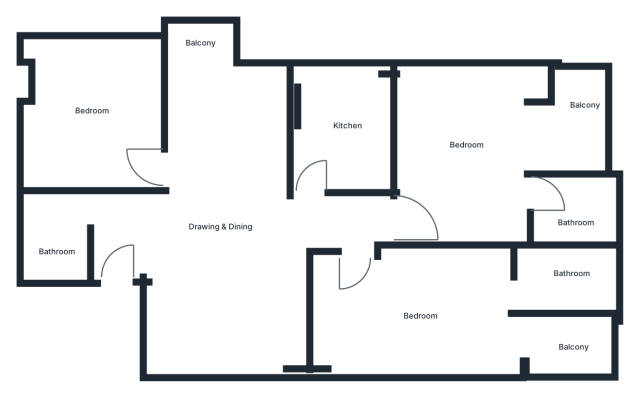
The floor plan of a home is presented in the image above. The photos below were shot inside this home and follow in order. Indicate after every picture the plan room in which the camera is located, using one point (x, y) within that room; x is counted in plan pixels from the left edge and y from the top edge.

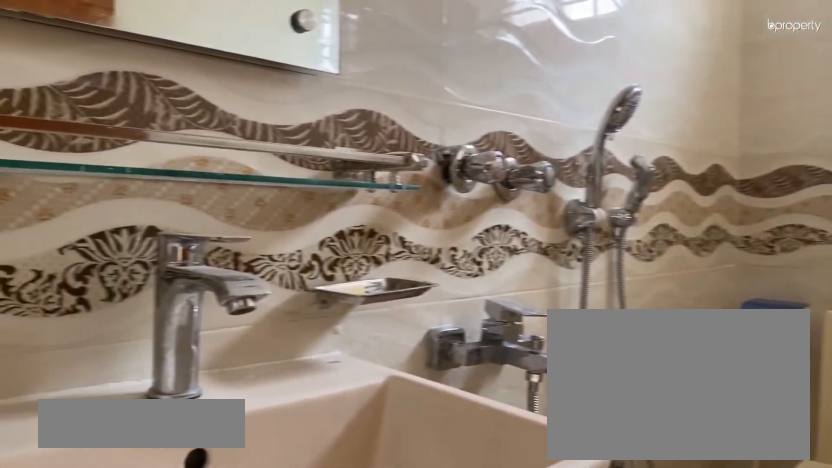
(556, 281)
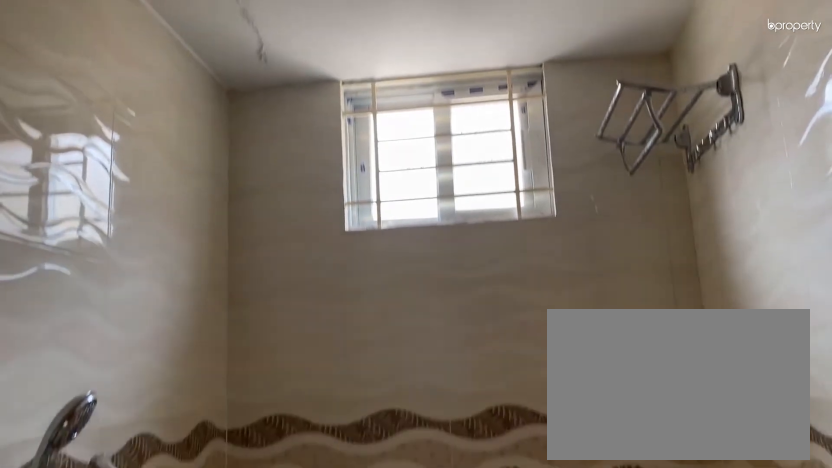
(556, 281)
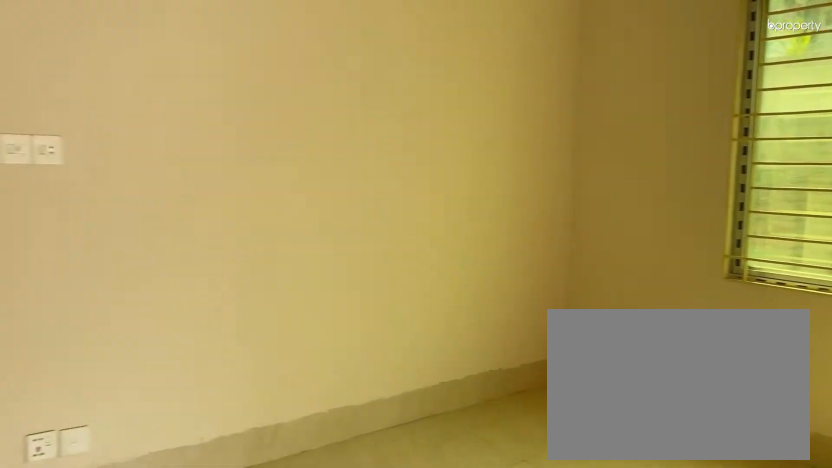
(478, 163)
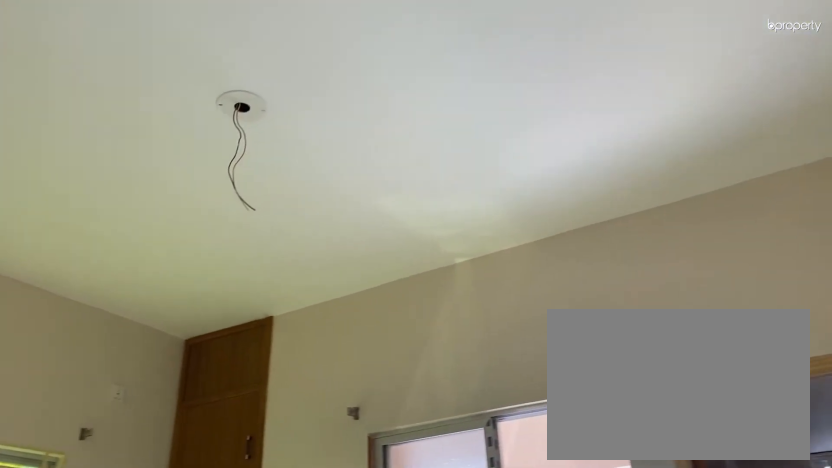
(478, 163)
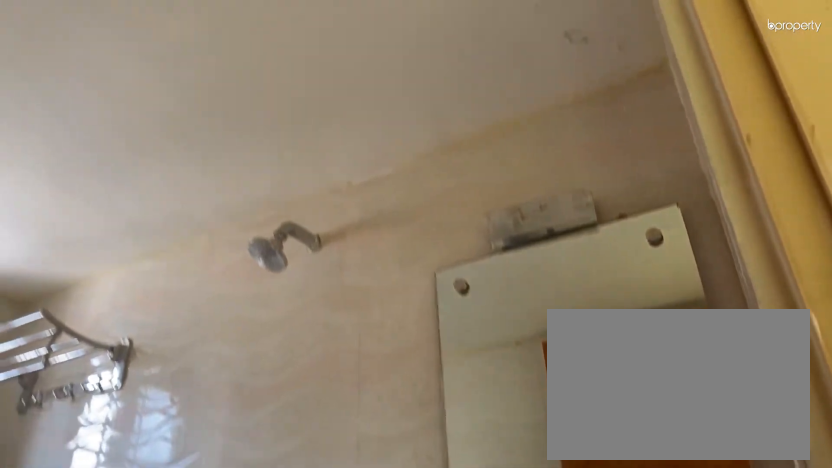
(571, 211)
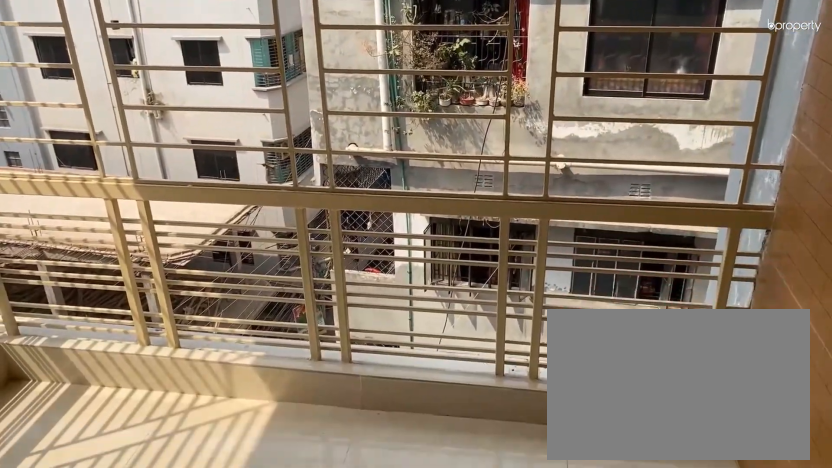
(575, 130)
